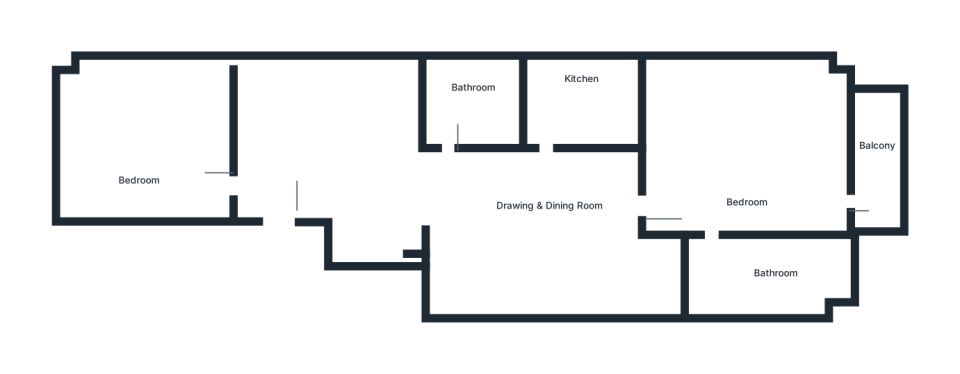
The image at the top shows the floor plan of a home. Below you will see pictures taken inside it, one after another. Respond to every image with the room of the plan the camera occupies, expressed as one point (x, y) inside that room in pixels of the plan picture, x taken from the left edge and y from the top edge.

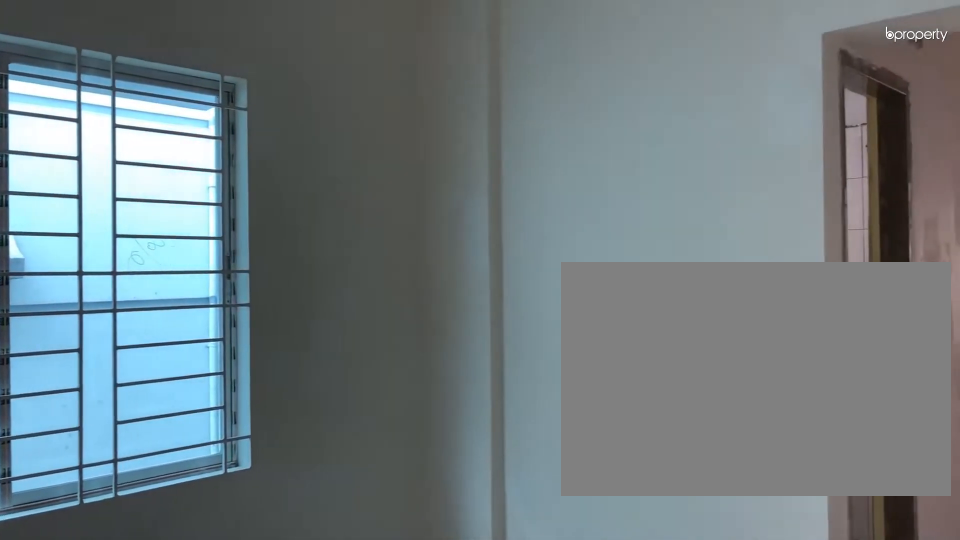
(334, 150)
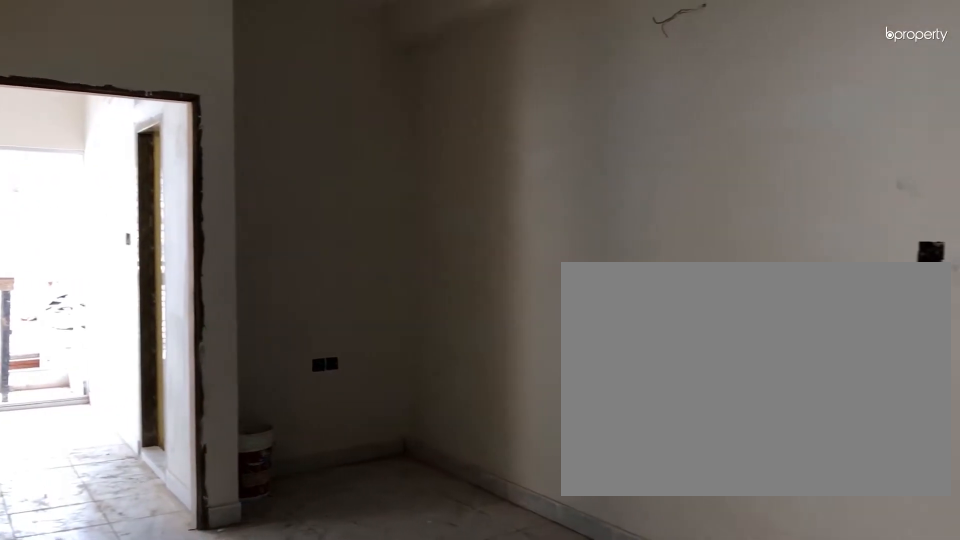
(542, 212)
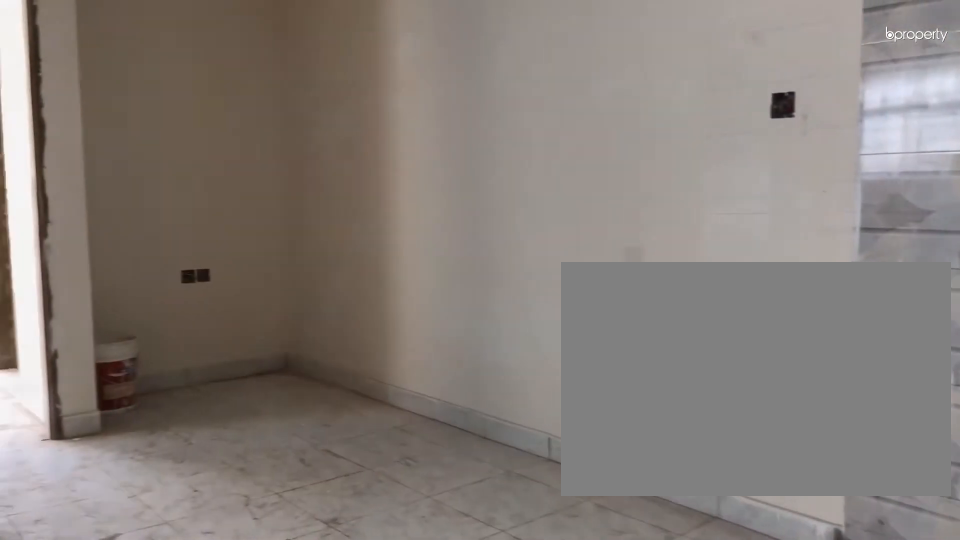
(542, 212)
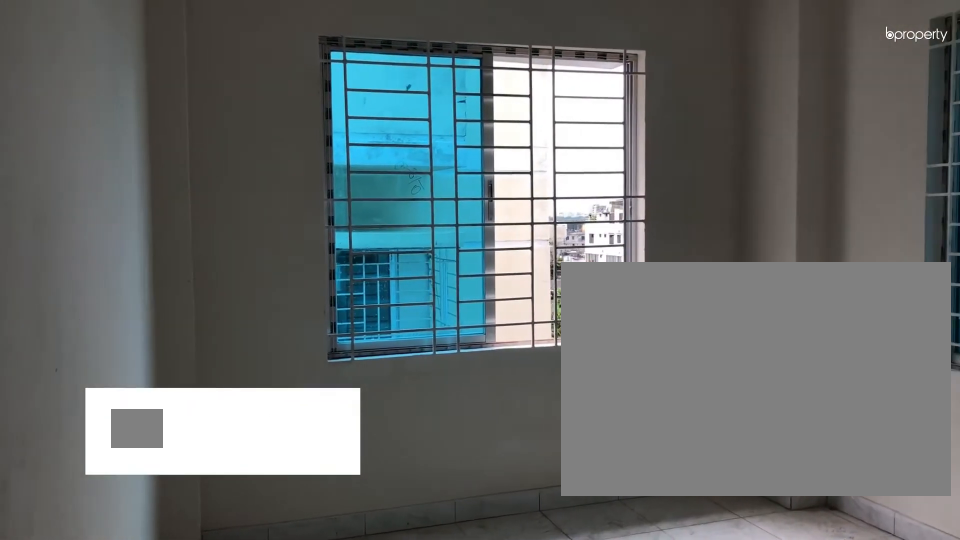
(140, 145)
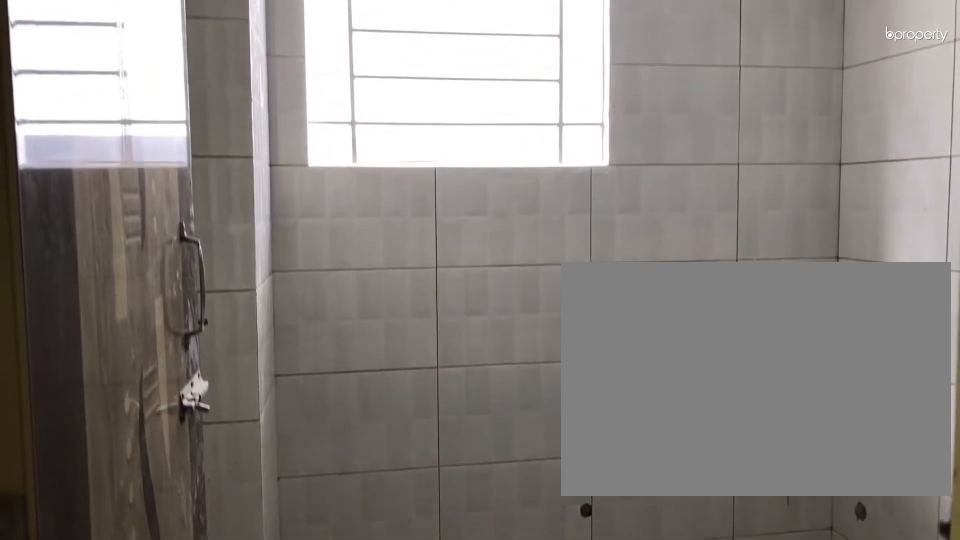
(484, 104)
